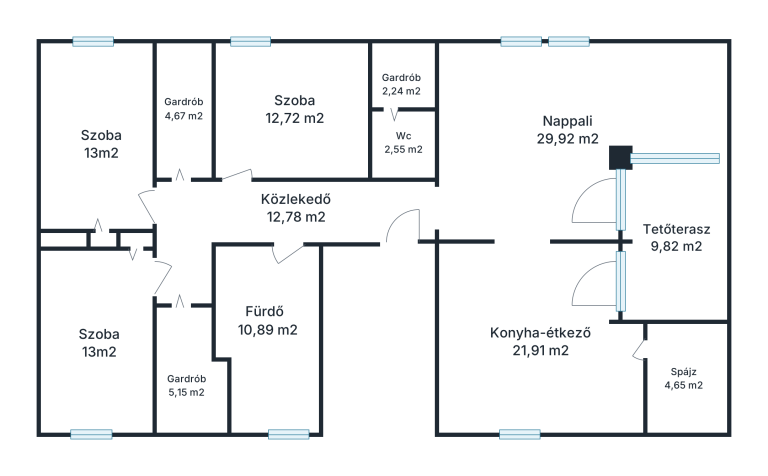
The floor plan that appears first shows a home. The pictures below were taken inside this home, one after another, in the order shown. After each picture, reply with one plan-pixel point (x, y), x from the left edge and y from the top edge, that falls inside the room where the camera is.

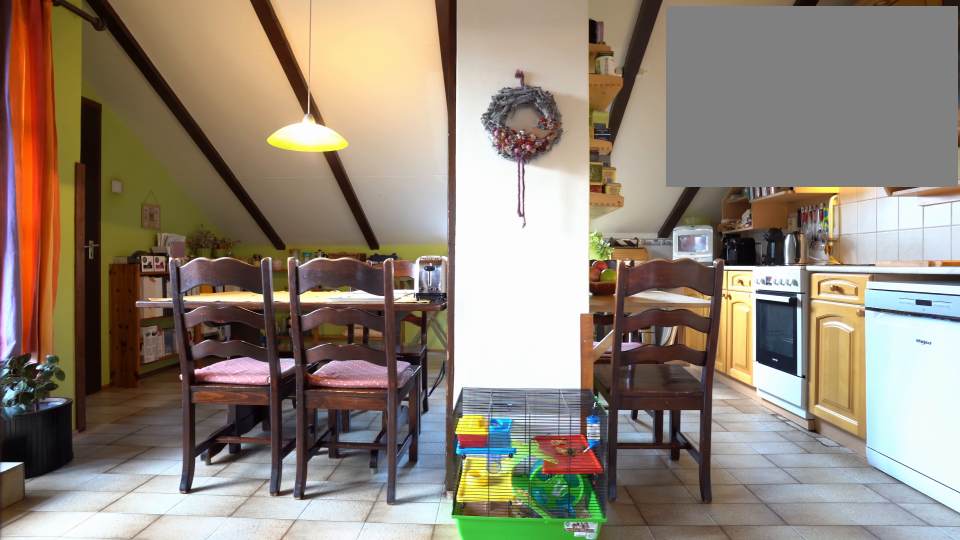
(528, 347)
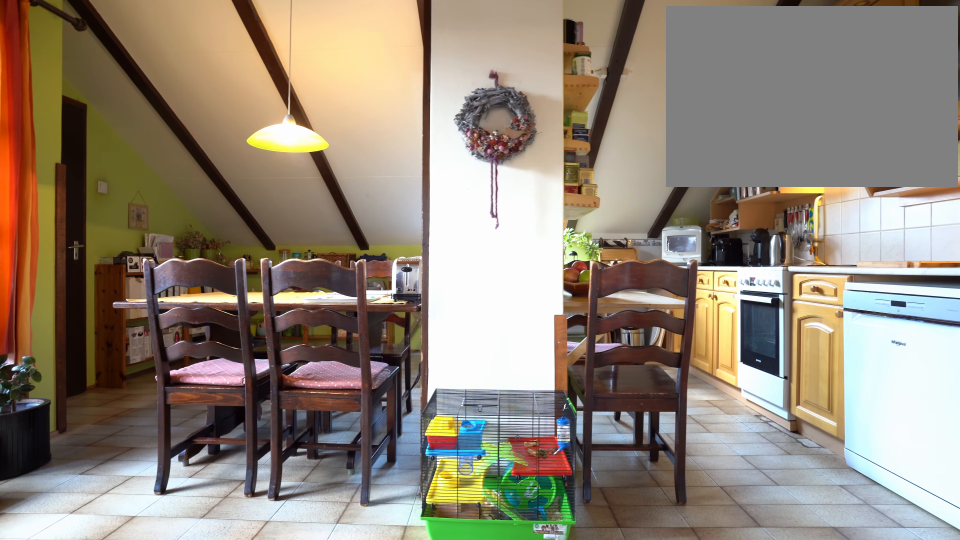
(528, 347)
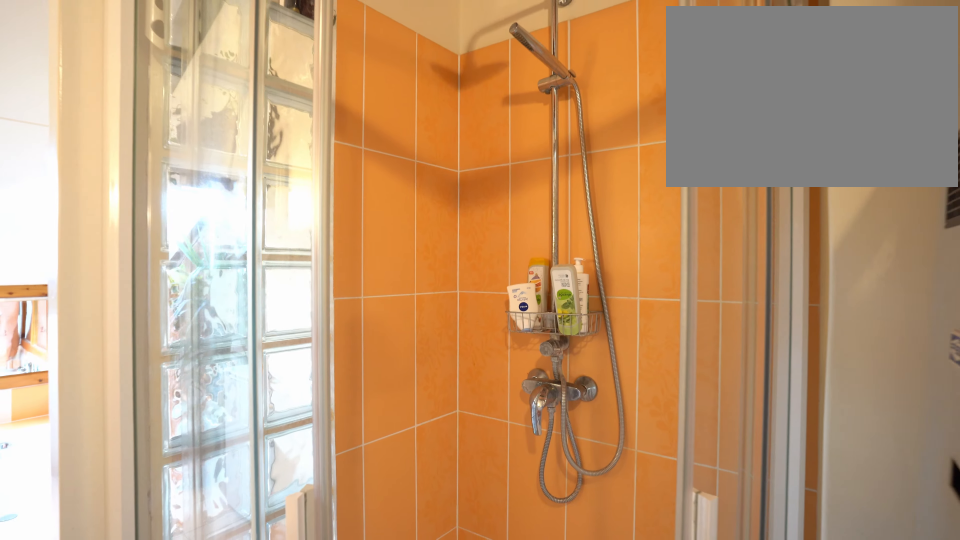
(274, 324)
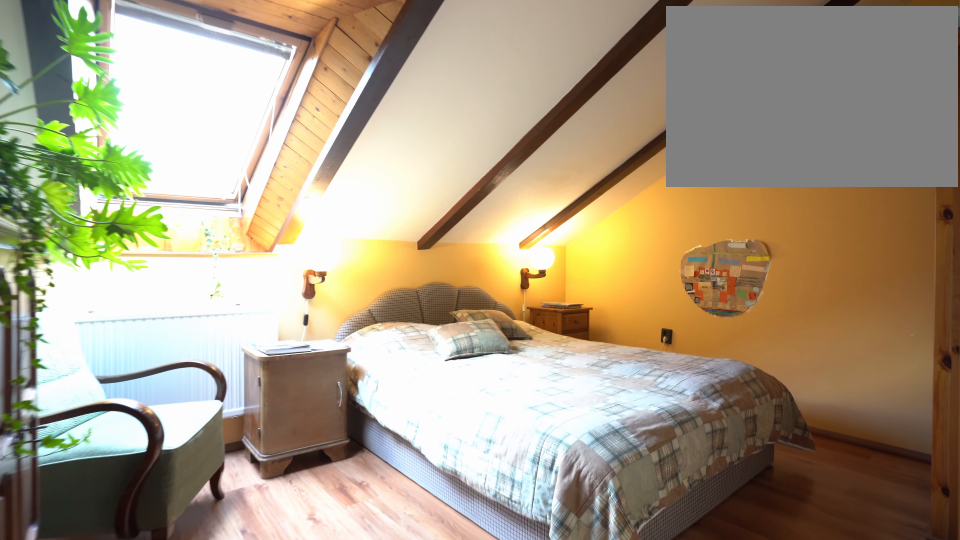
(292, 103)
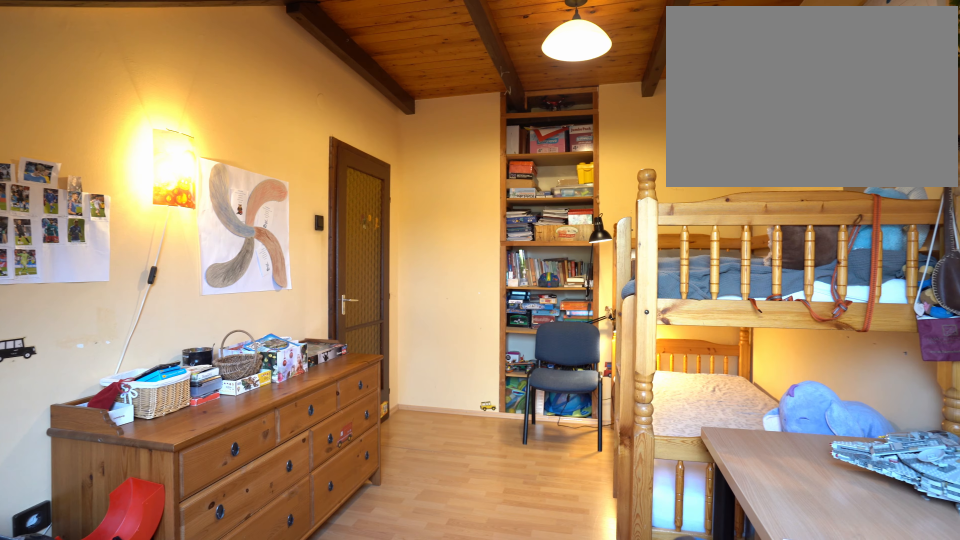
(100, 144)
